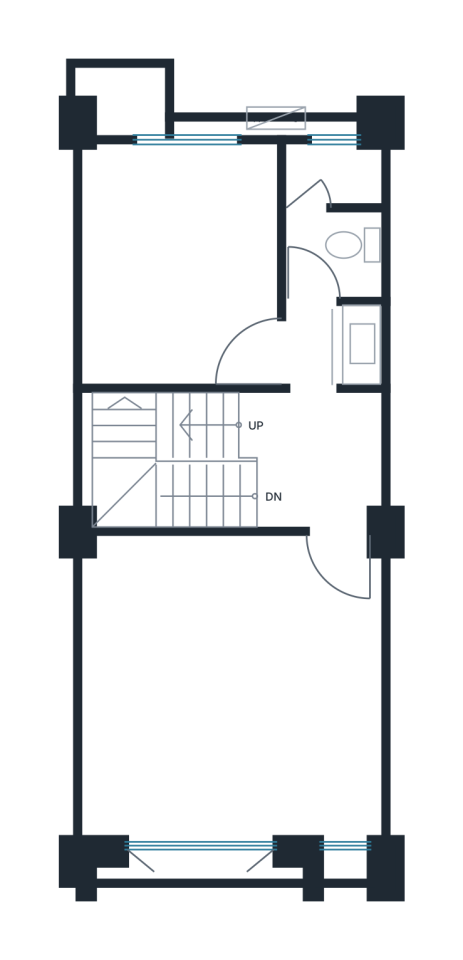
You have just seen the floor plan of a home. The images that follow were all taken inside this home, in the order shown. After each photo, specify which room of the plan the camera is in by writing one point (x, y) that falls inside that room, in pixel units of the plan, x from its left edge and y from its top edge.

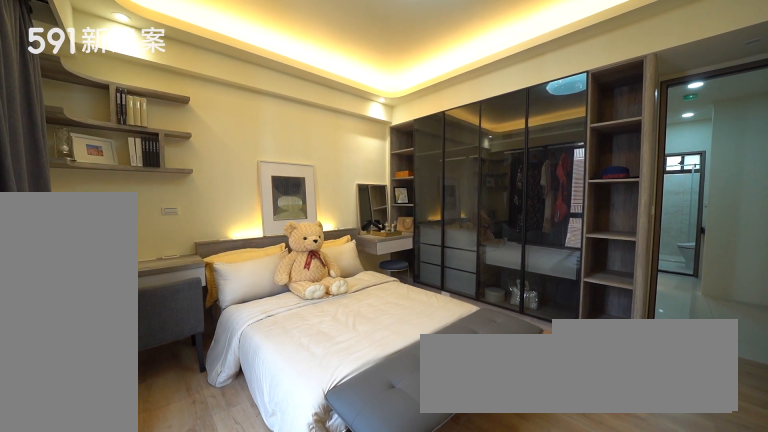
(232, 684)
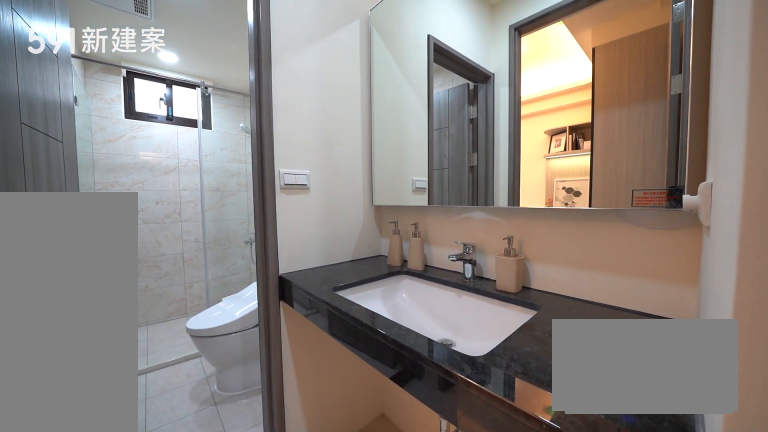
(331, 263)
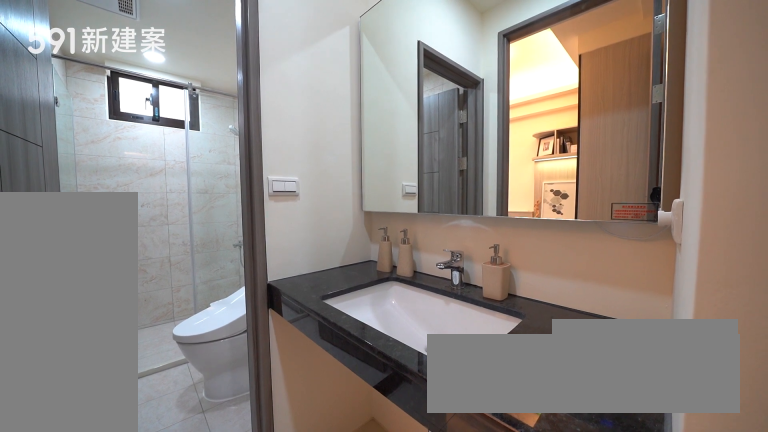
(331, 263)
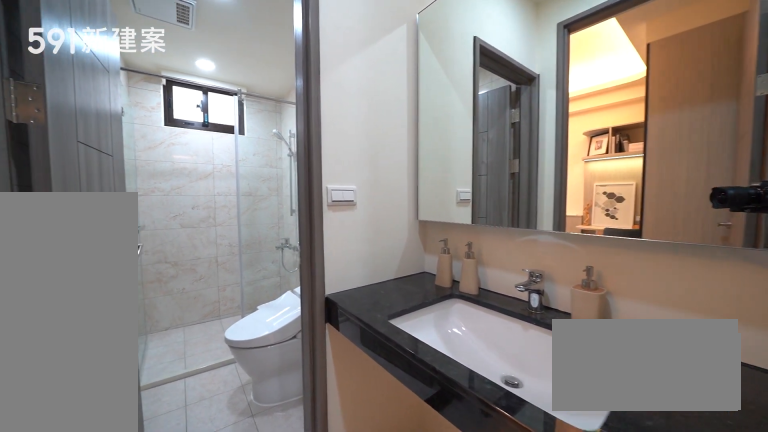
(331, 263)
